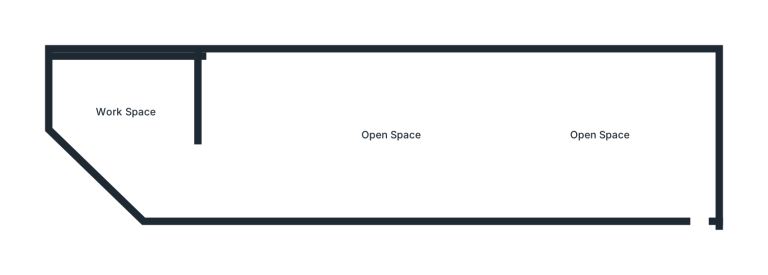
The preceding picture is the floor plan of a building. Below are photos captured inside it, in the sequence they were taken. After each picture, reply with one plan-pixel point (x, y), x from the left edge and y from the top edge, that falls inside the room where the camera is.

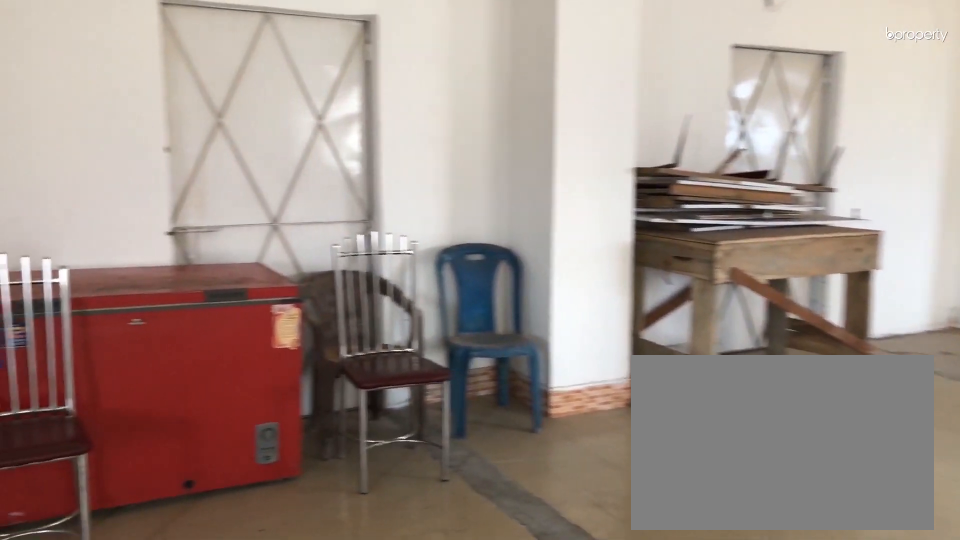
(599, 137)
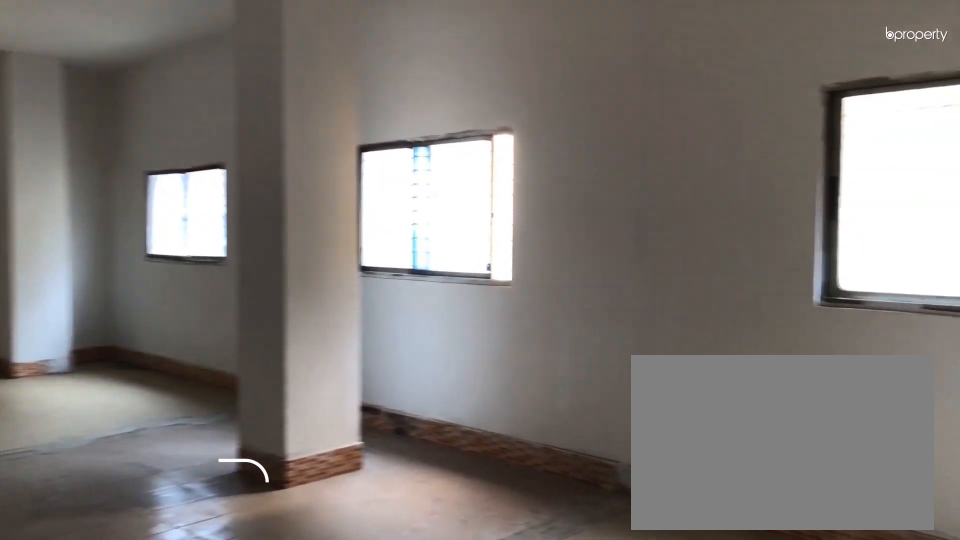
(389, 137)
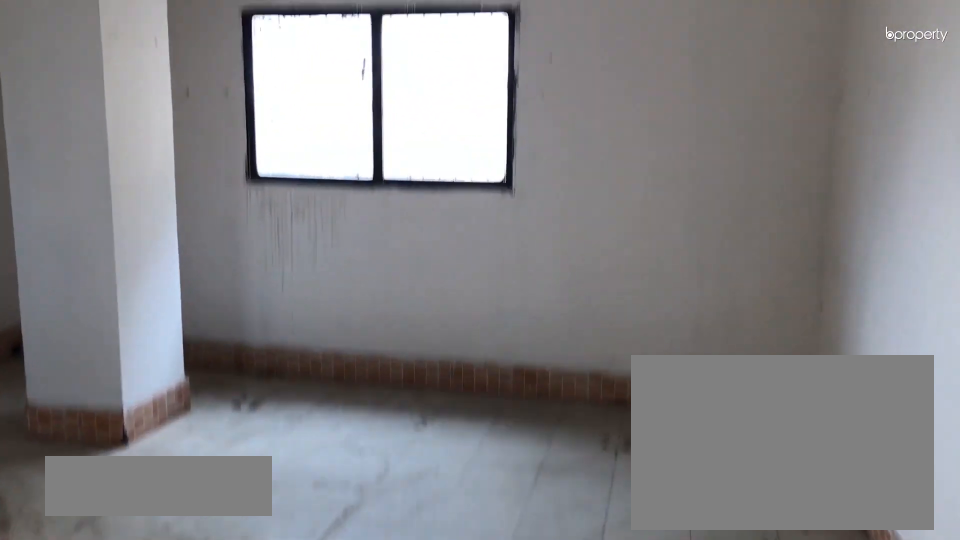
(126, 113)
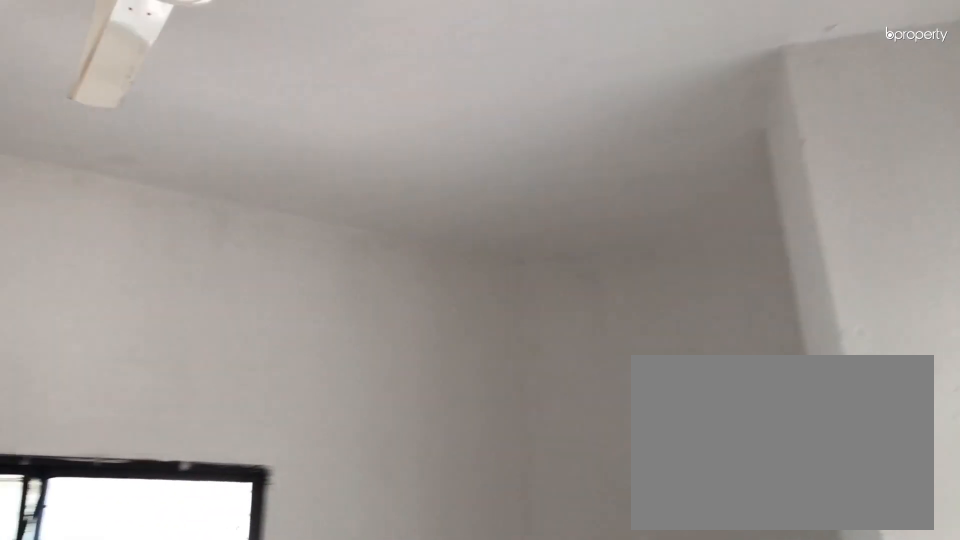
(126, 113)
